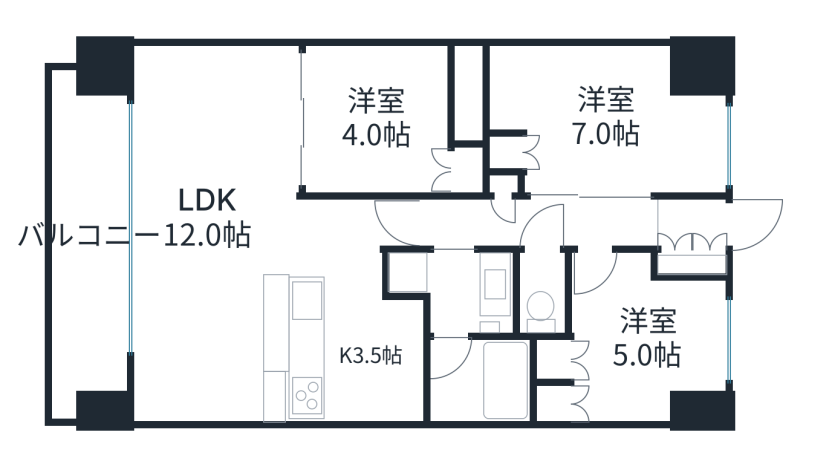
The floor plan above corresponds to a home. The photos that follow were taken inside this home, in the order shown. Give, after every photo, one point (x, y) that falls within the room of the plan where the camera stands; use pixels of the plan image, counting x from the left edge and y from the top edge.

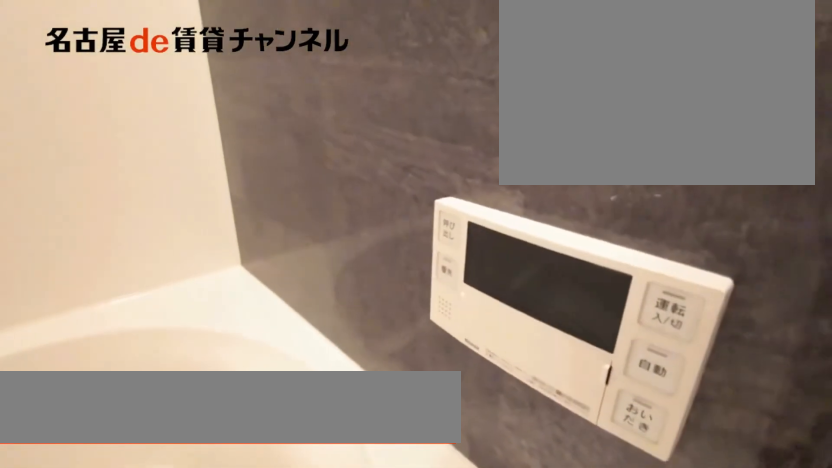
(475, 379)
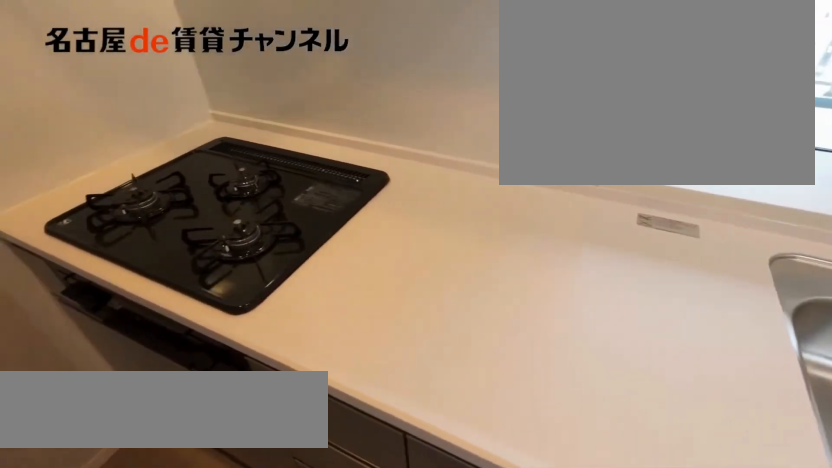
(318, 348)
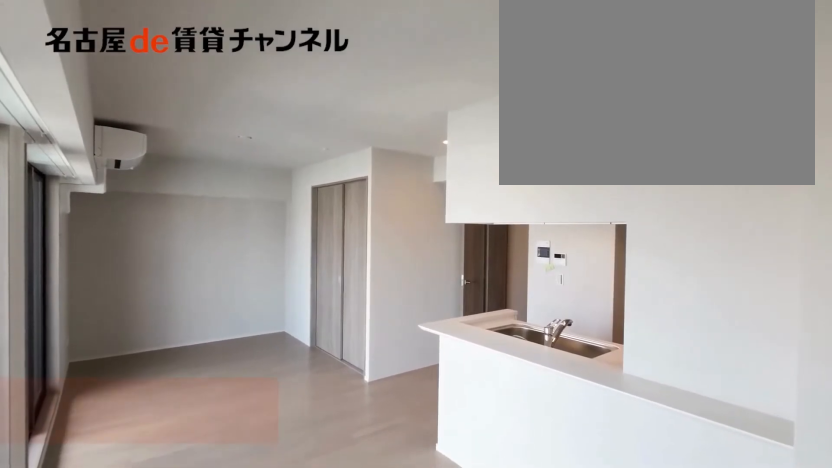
(208, 222)
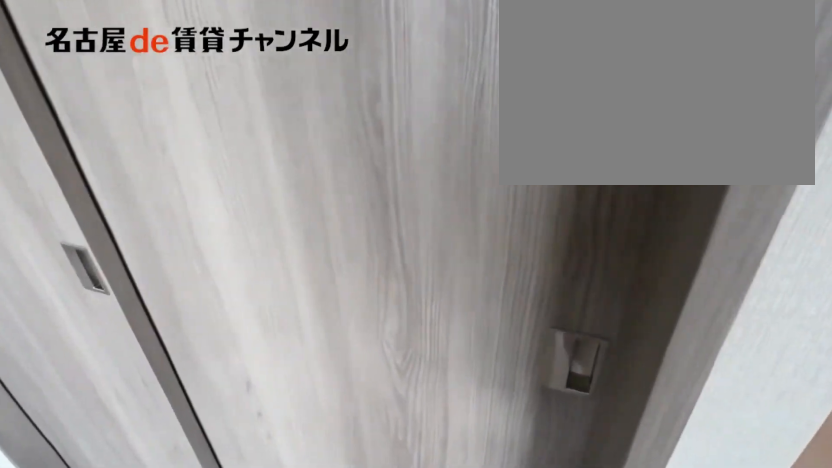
(208, 222)
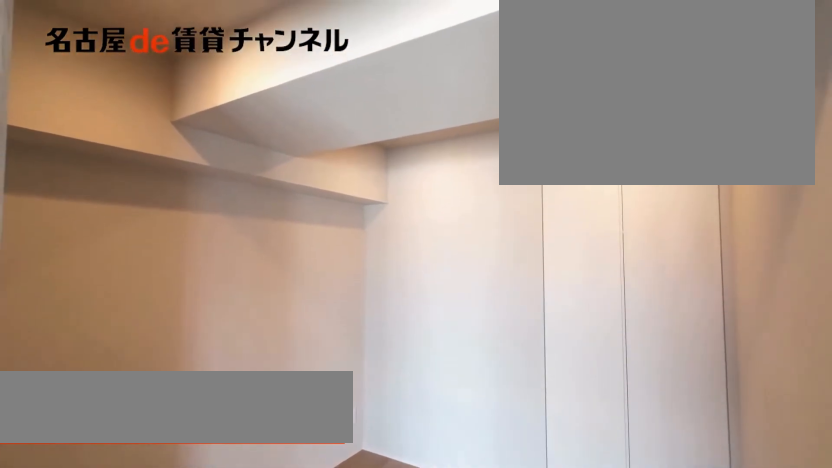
(376, 123)
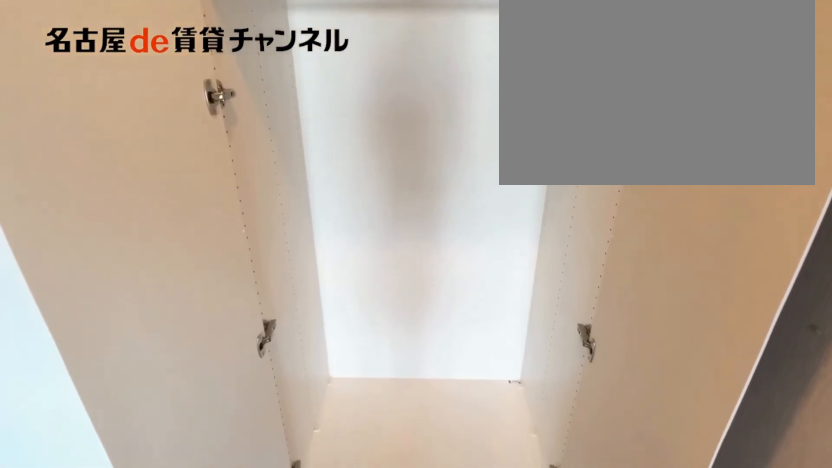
(470, 171)
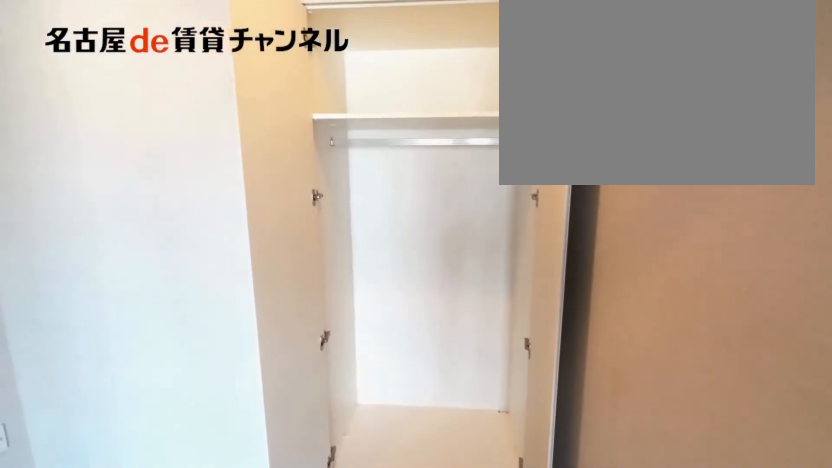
(470, 171)
